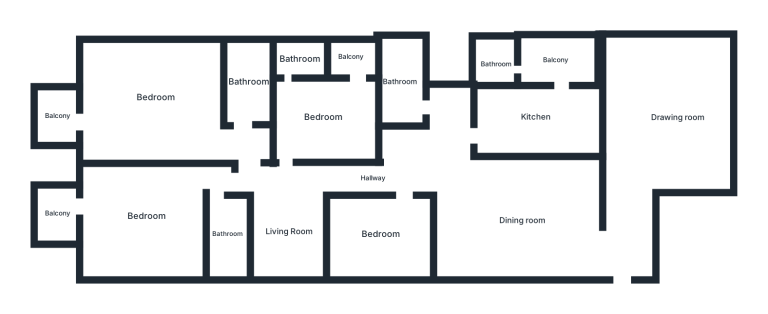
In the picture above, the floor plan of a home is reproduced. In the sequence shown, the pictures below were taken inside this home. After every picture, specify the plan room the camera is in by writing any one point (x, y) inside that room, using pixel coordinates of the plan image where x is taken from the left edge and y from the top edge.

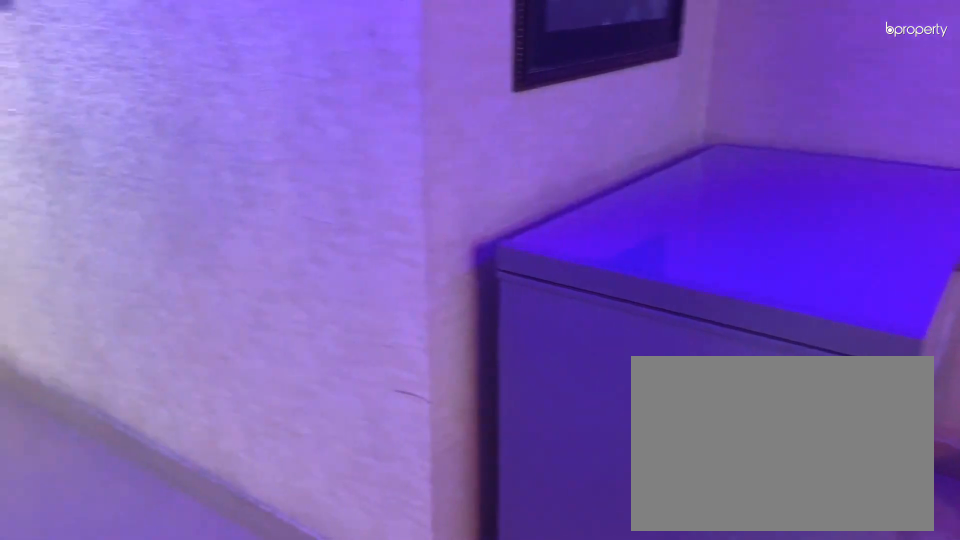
(373, 178)
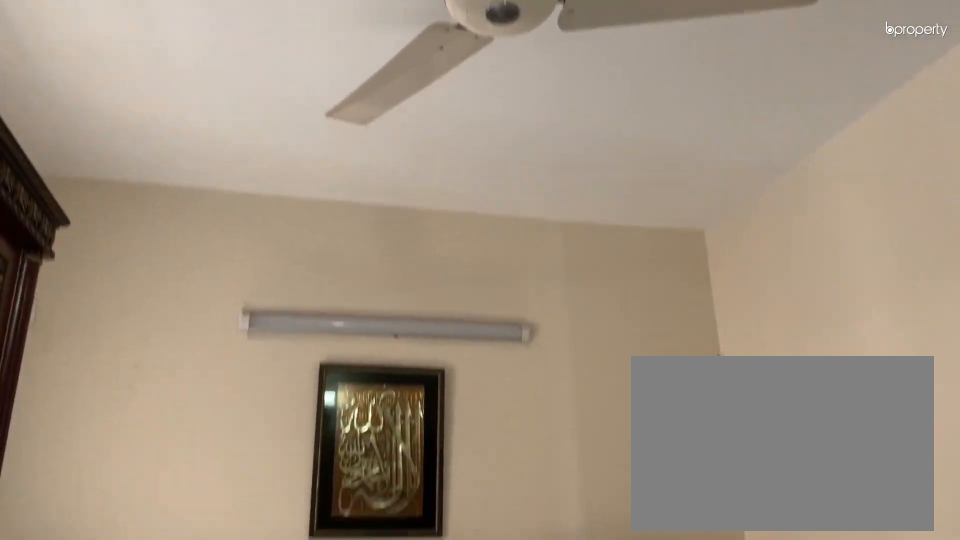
(324, 117)
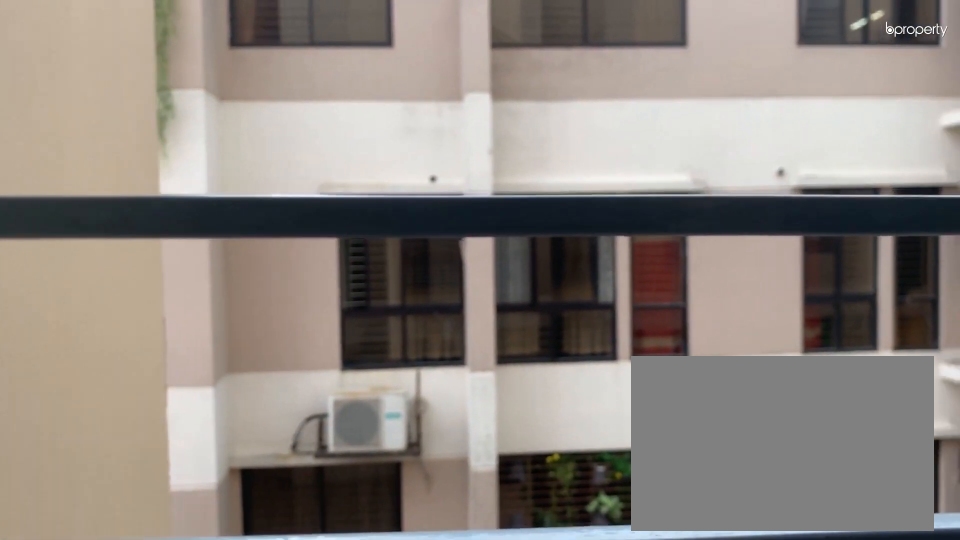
(350, 57)
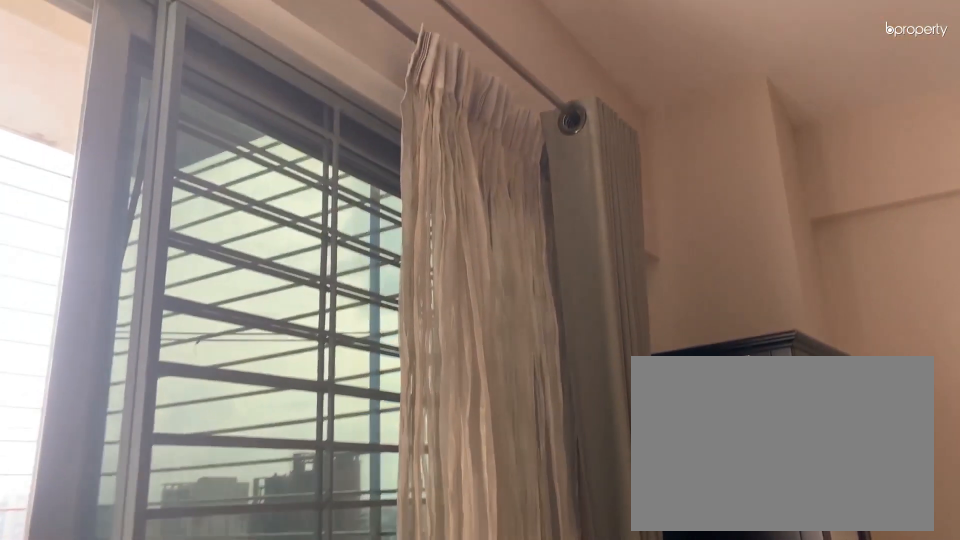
(154, 96)
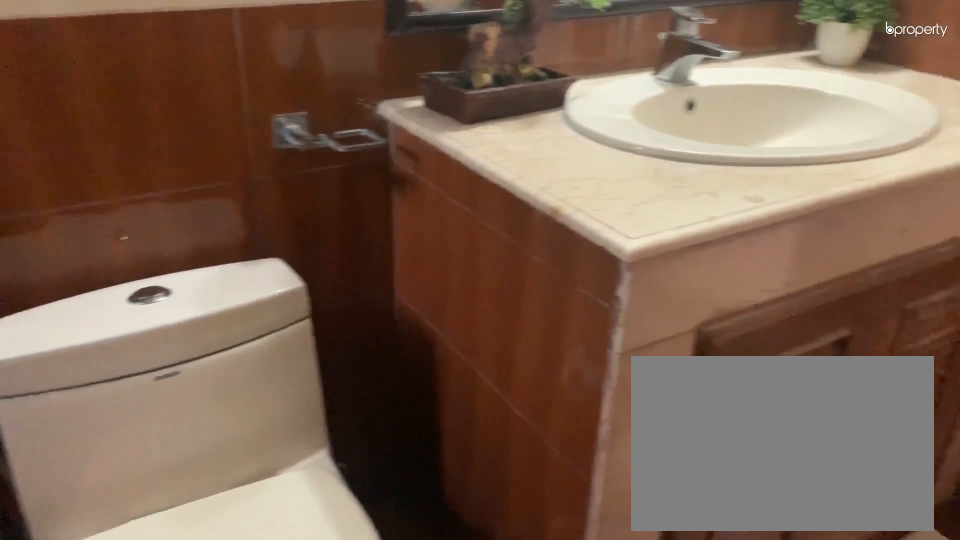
(248, 82)
